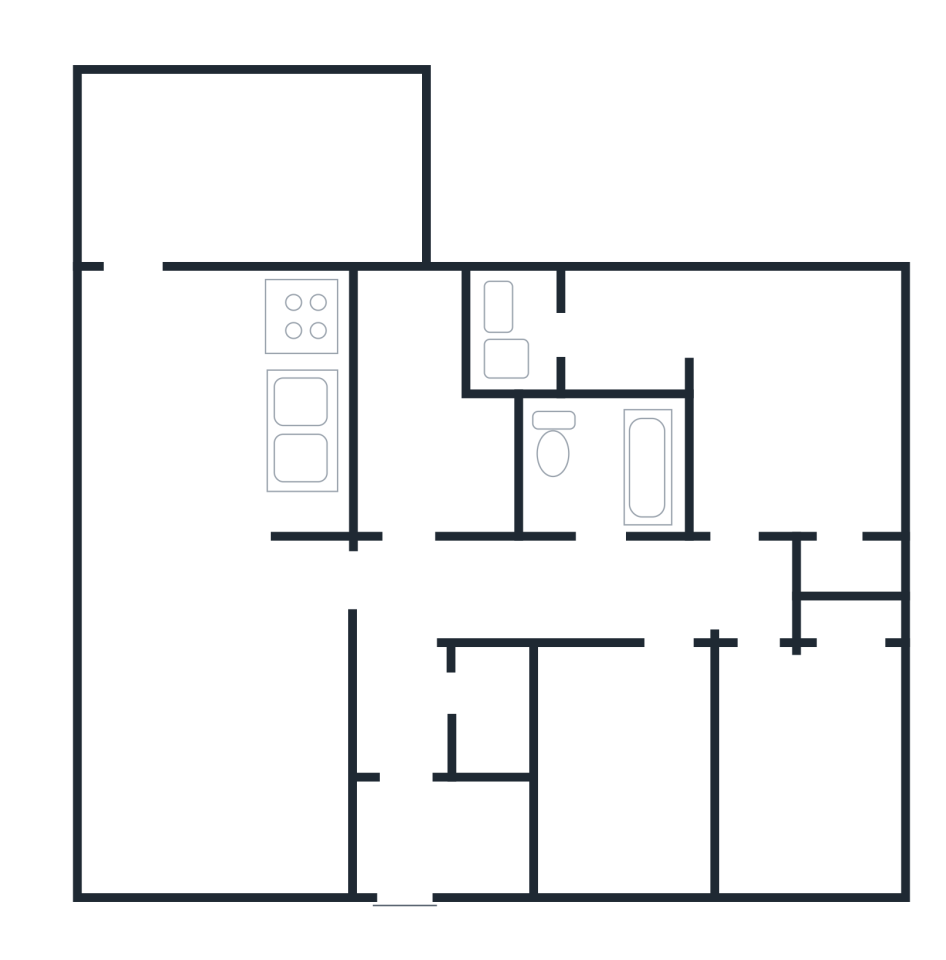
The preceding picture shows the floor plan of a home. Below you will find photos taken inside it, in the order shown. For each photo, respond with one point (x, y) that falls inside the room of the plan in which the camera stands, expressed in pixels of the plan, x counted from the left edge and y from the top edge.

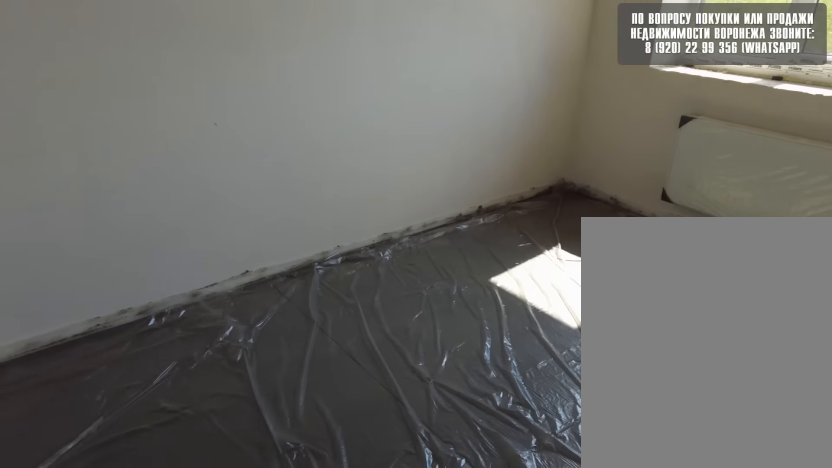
(783, 723)
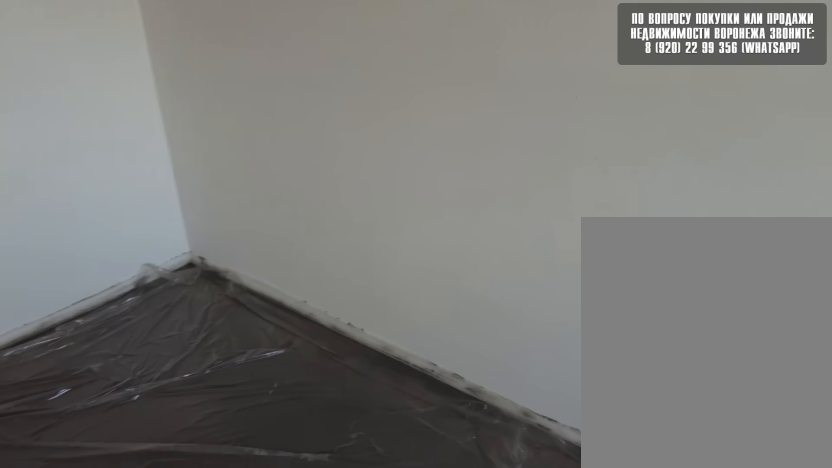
(785, 758)
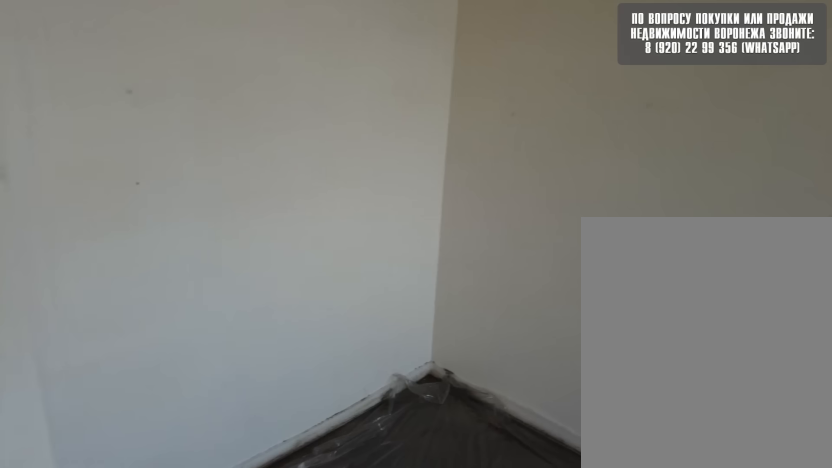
(785, 762)
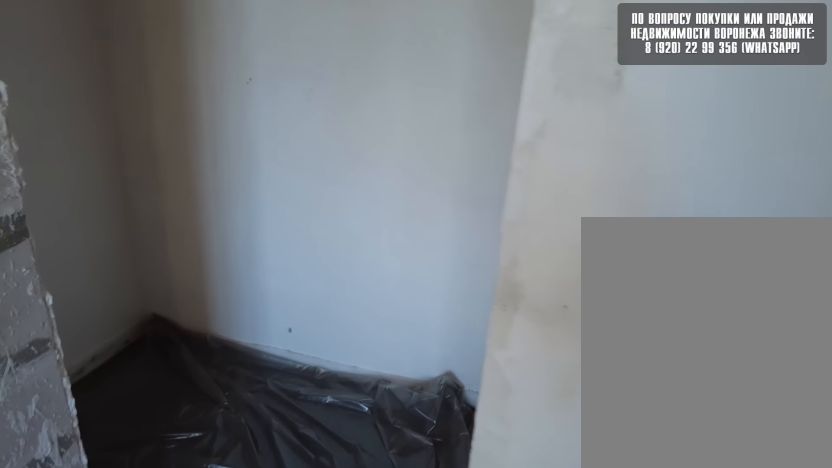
(779, 521)
